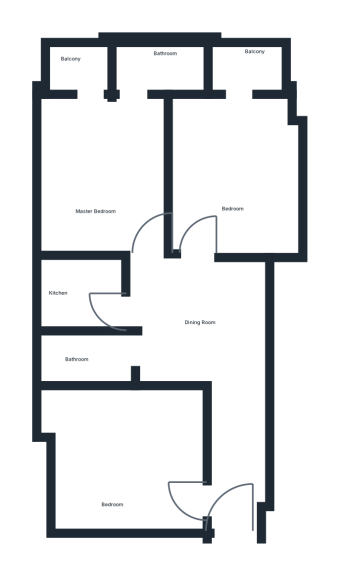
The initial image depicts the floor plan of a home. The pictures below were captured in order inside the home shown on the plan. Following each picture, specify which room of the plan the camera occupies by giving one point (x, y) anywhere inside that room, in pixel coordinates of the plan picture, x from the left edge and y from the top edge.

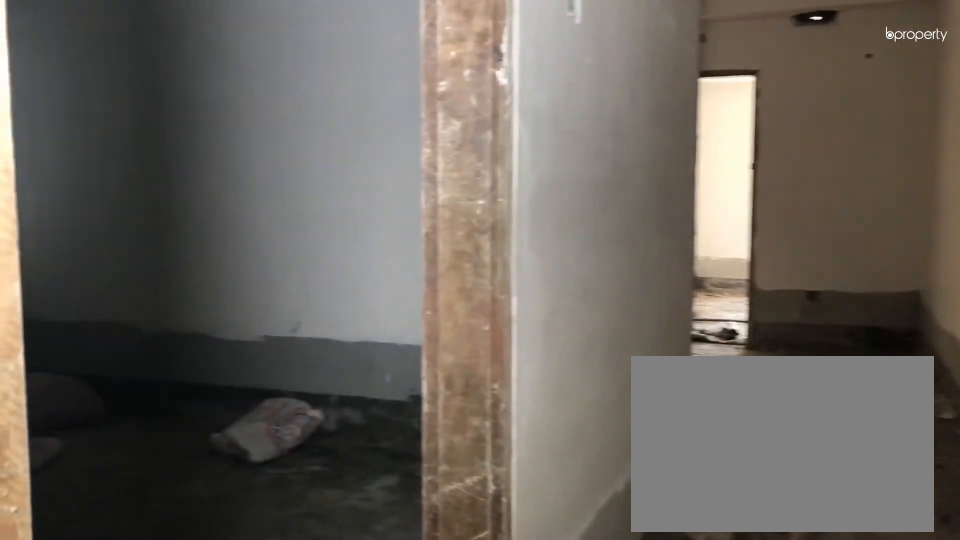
(191, 498)
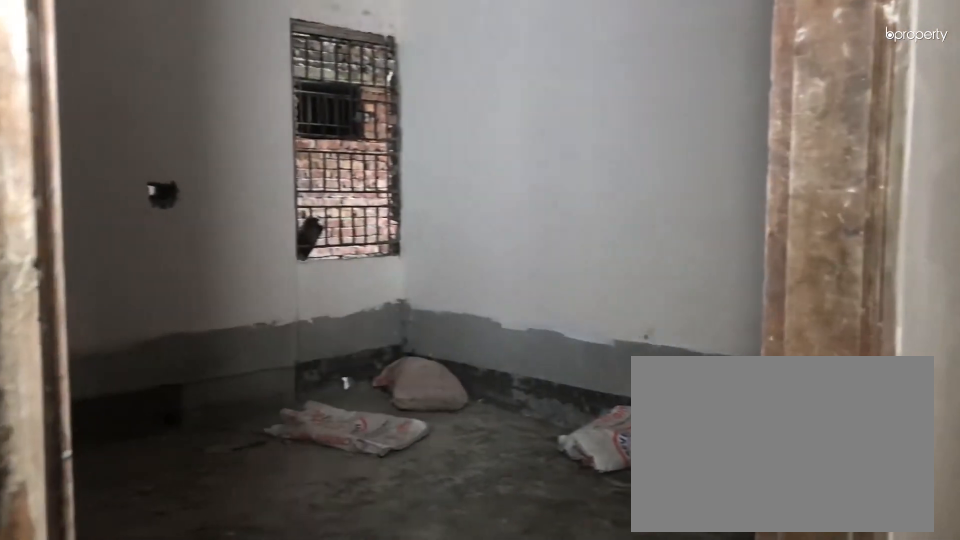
(191, 498)
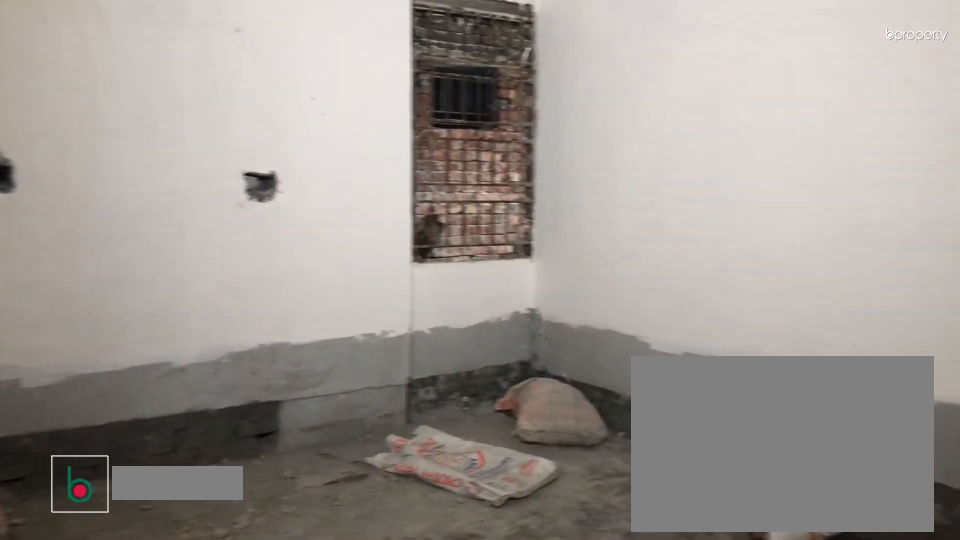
(115, 465)
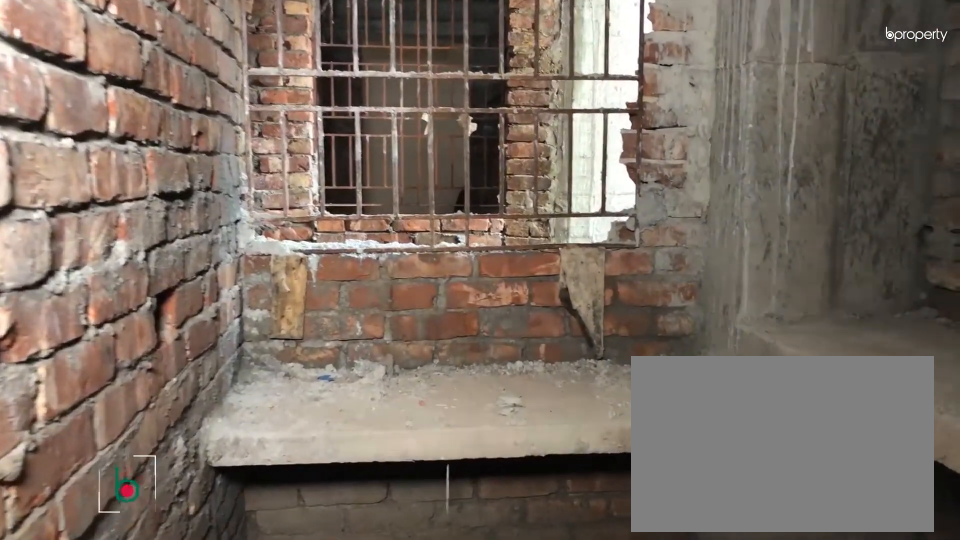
(71, 292)
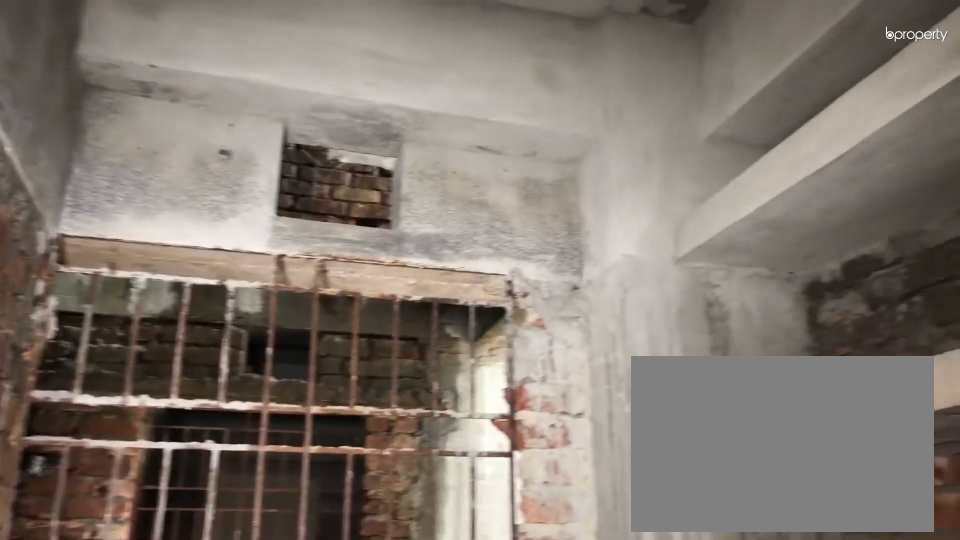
(70, 292)
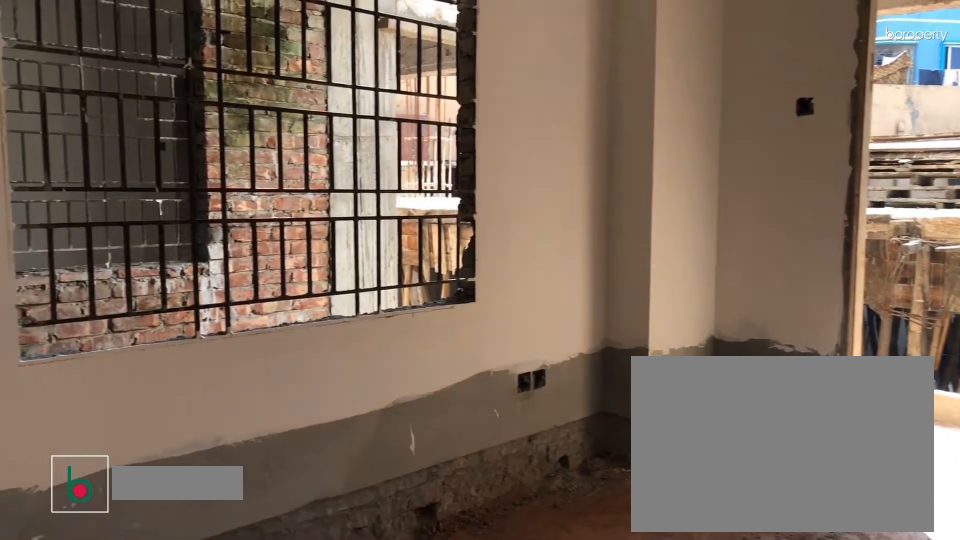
(100, 171)
